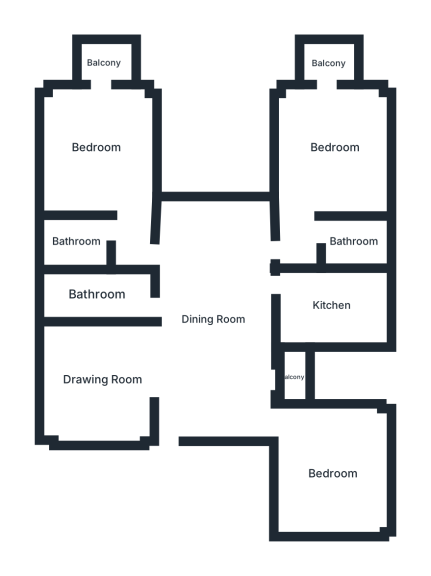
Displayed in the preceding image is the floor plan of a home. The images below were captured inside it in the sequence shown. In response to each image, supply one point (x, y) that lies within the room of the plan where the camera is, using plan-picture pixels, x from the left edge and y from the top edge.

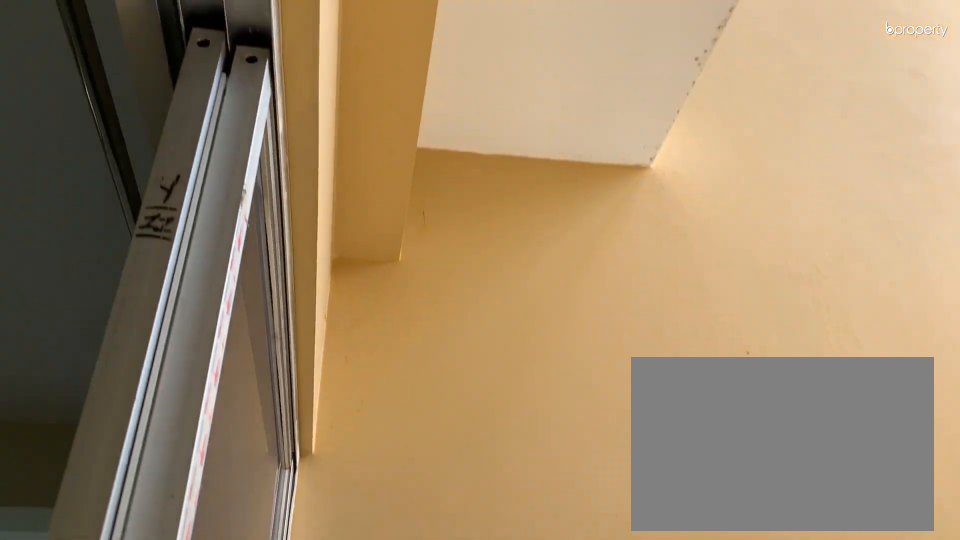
(290, 378)
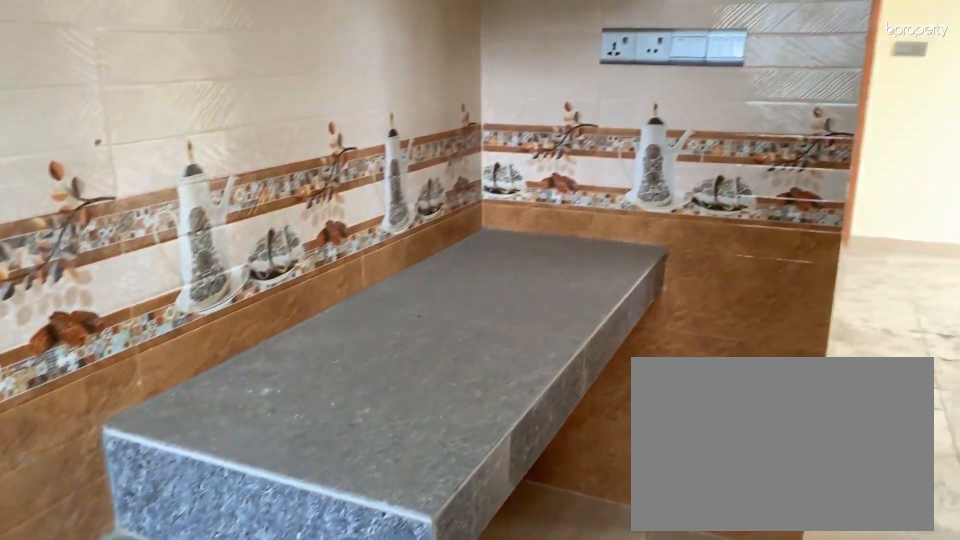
(327, 305)
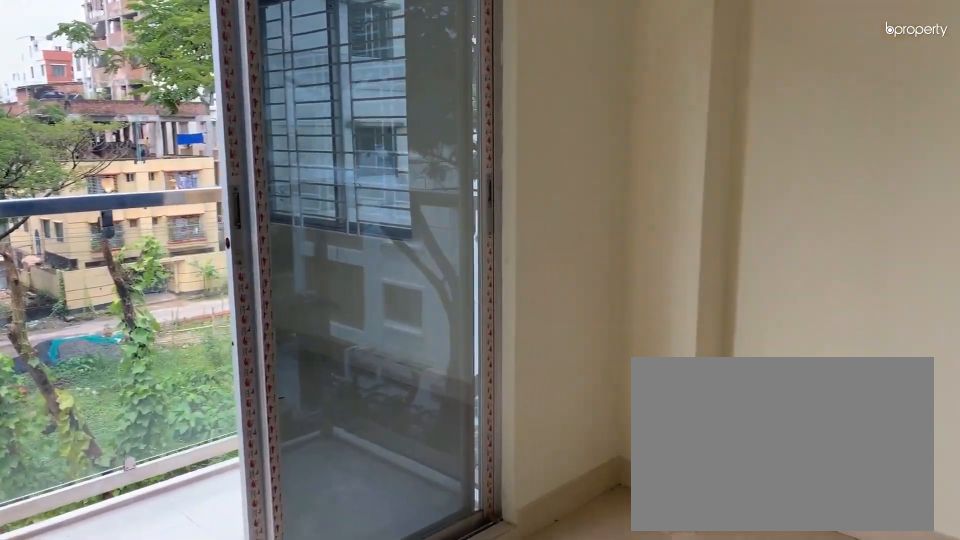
(332, 149)
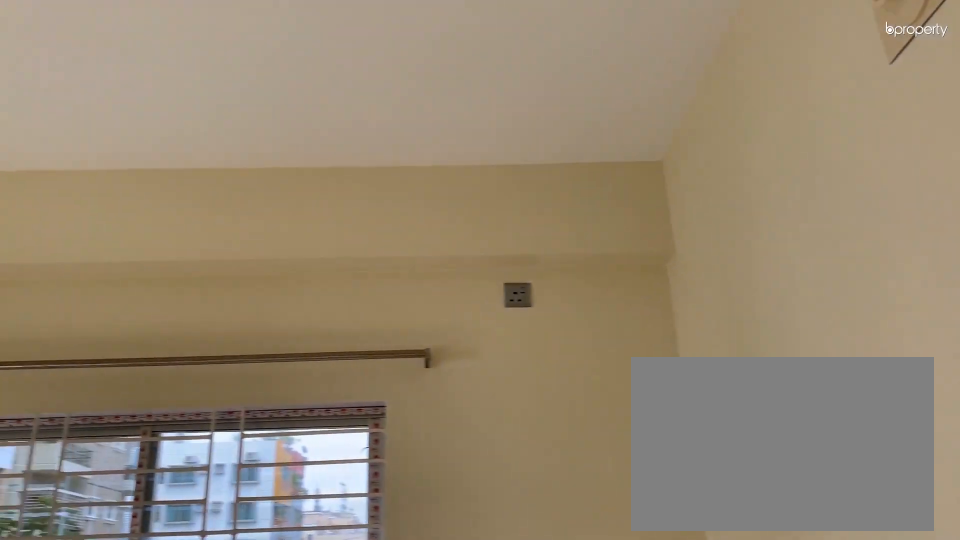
(332, 149)
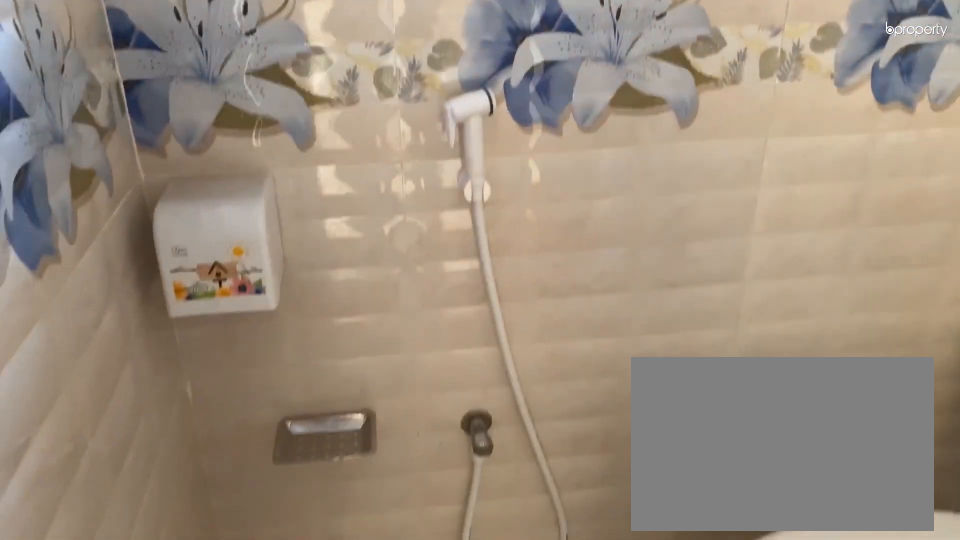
(353, 243)
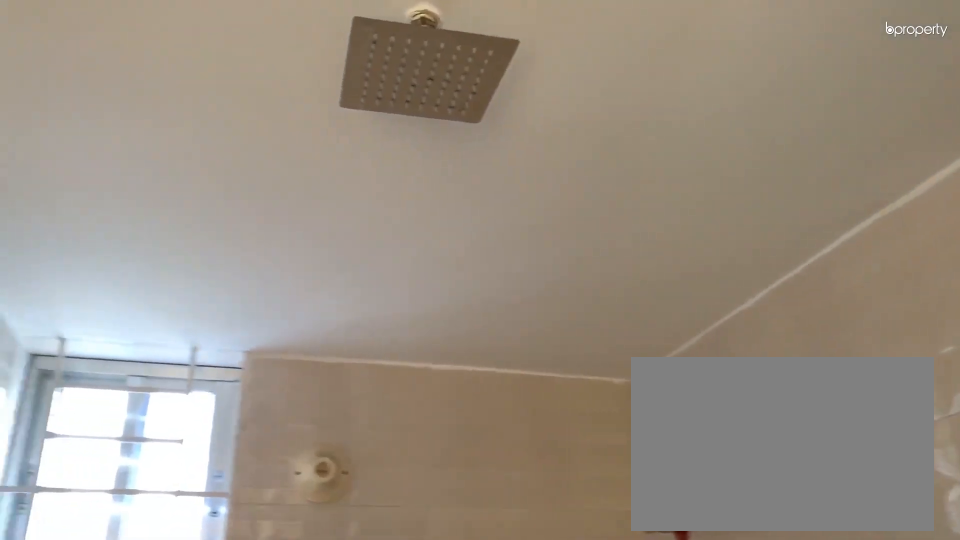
(354, 243)
